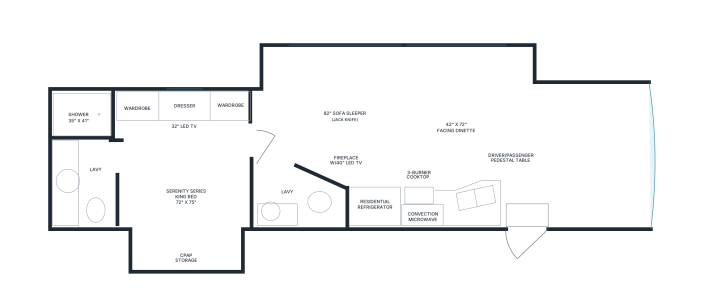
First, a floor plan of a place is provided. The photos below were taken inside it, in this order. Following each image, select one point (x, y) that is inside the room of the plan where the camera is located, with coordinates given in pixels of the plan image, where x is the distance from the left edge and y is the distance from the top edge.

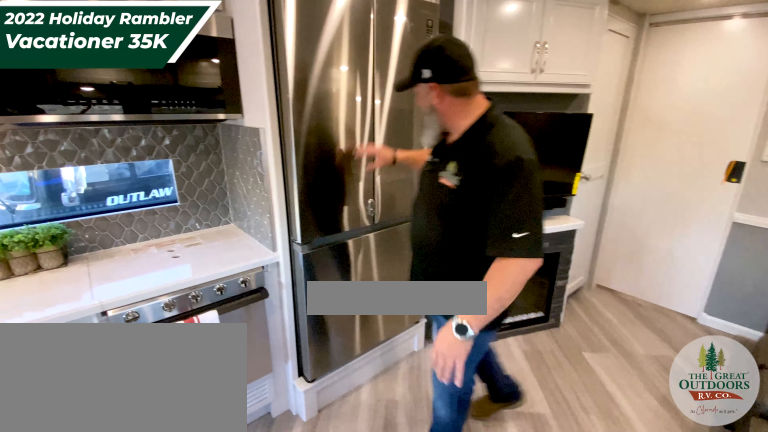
(395, 134)
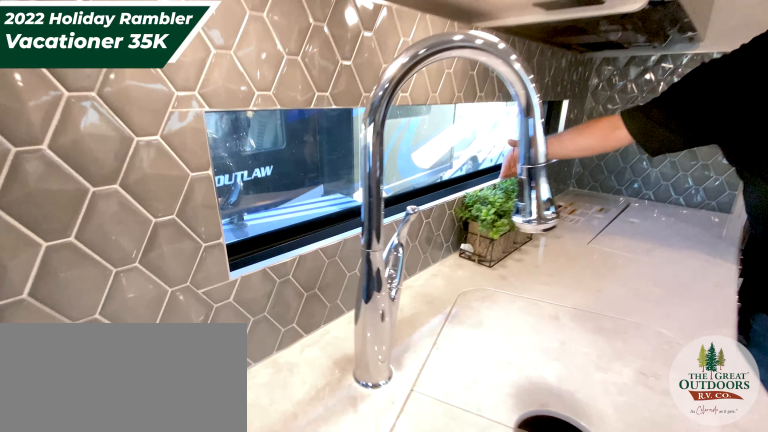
(395, 134)
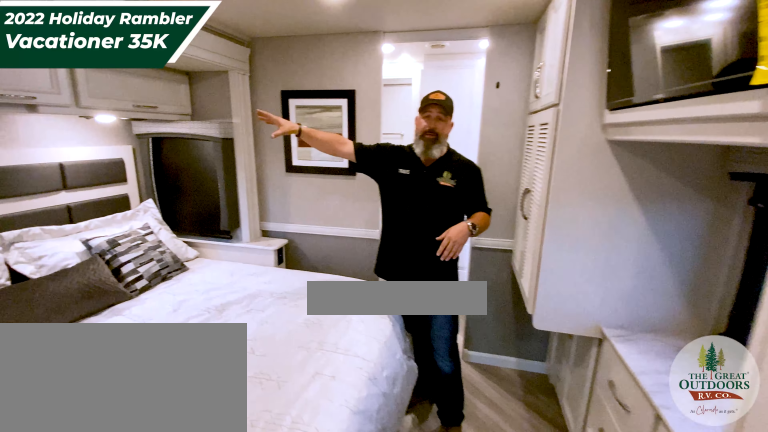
(183, 178)
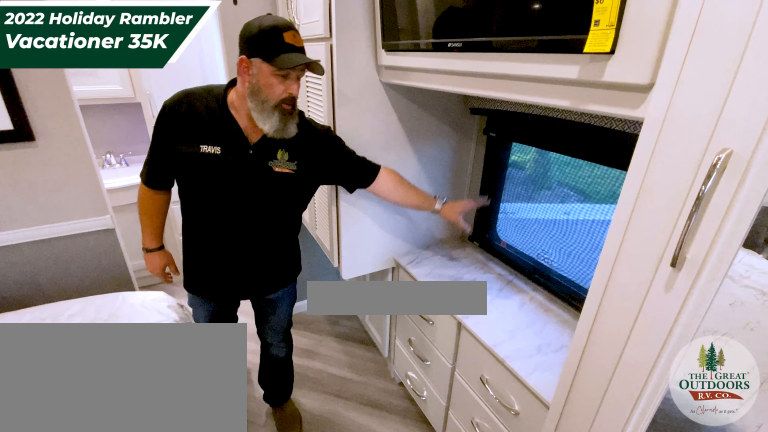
(183, 178)
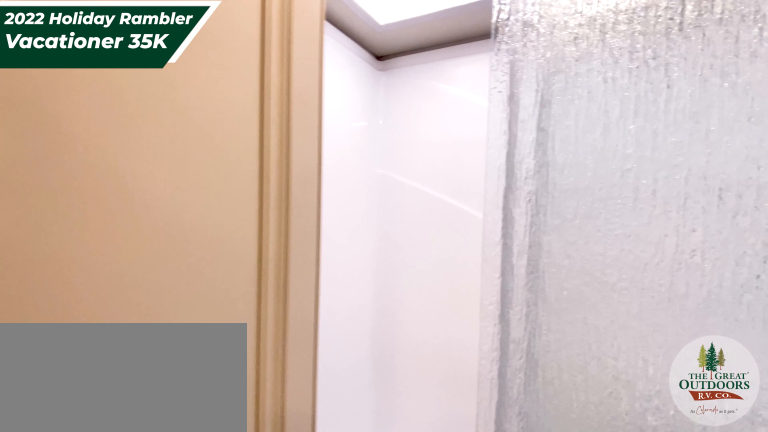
(83, 151)
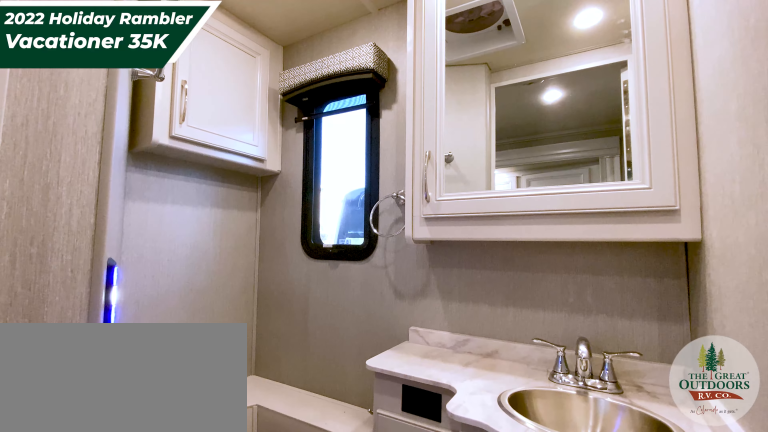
(294, 197)
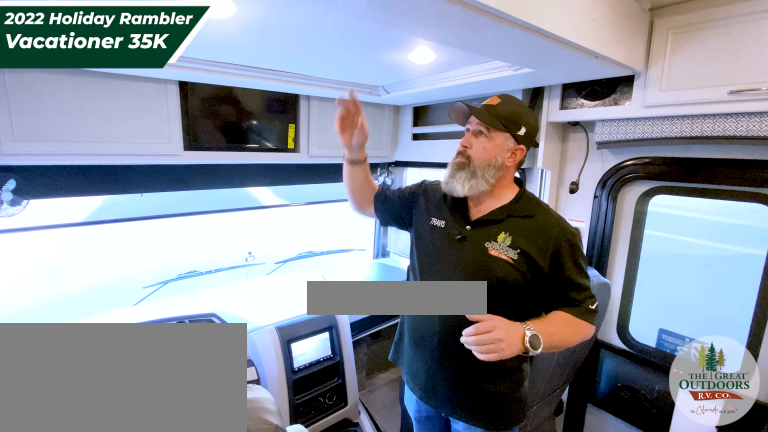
(605, 161)
